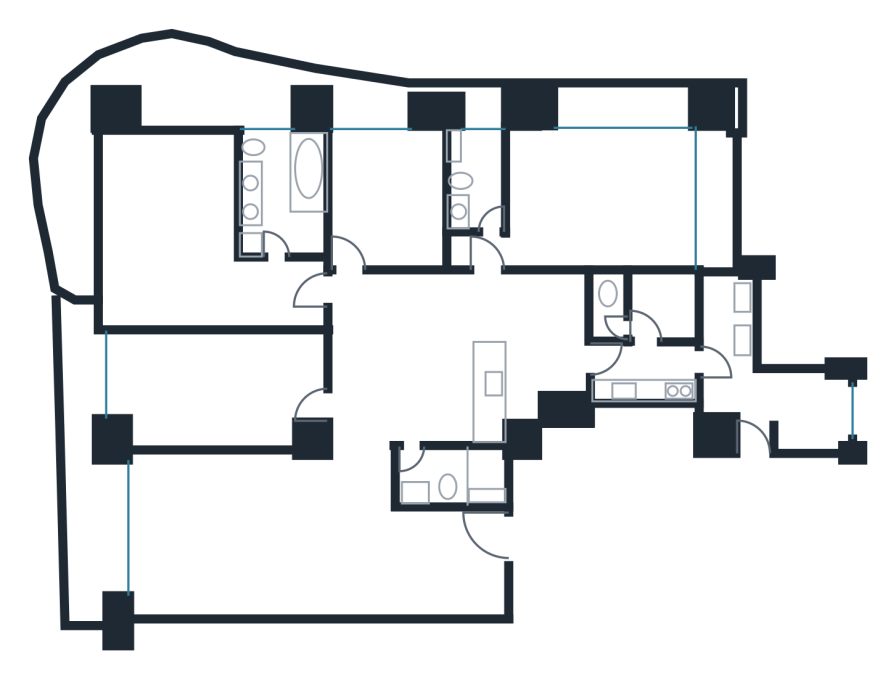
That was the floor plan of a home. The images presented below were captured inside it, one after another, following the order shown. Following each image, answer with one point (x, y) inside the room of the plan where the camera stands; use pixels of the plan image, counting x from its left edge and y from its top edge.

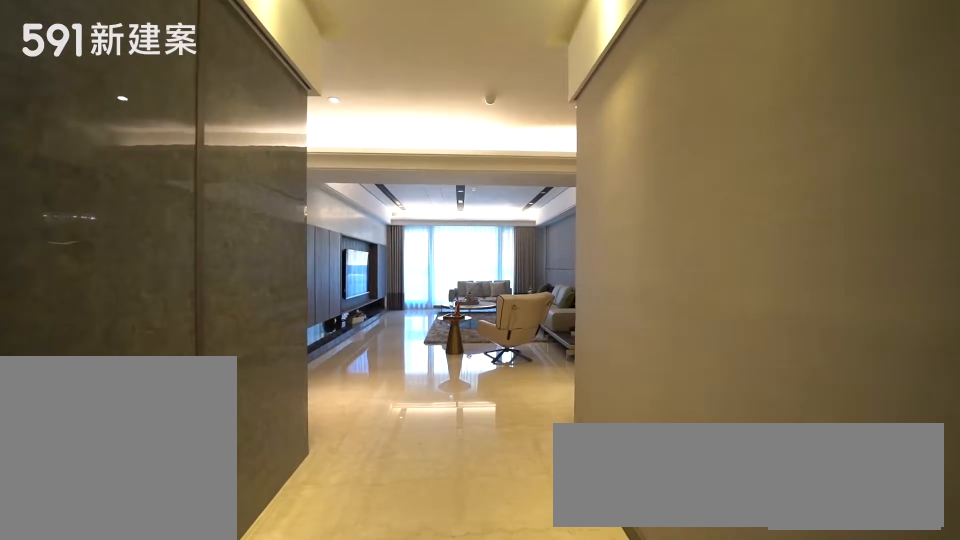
(416, 569)
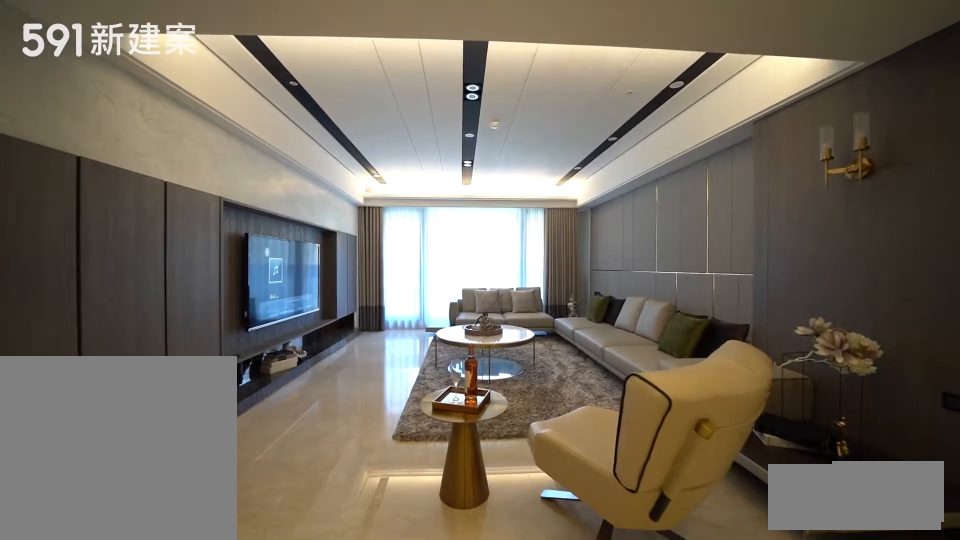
(222, 539)
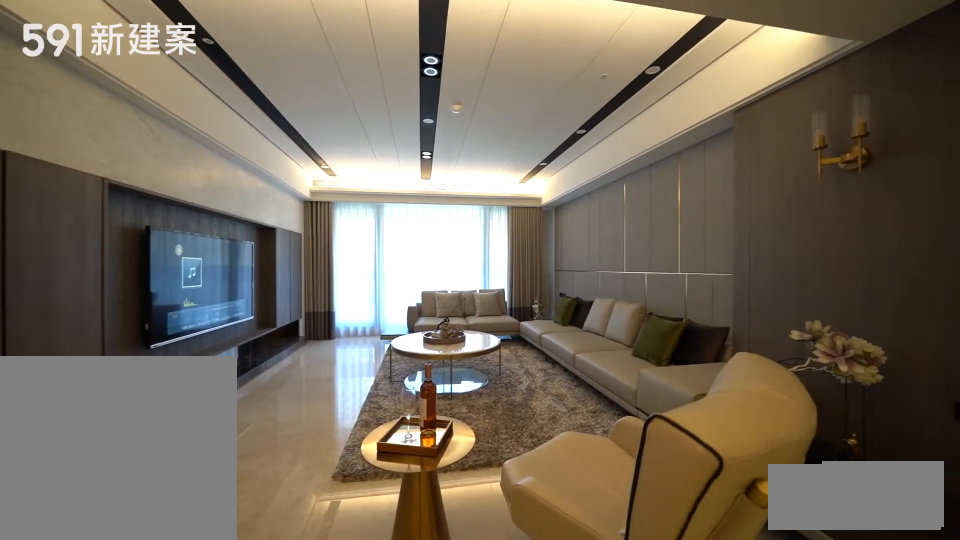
(222, 539)
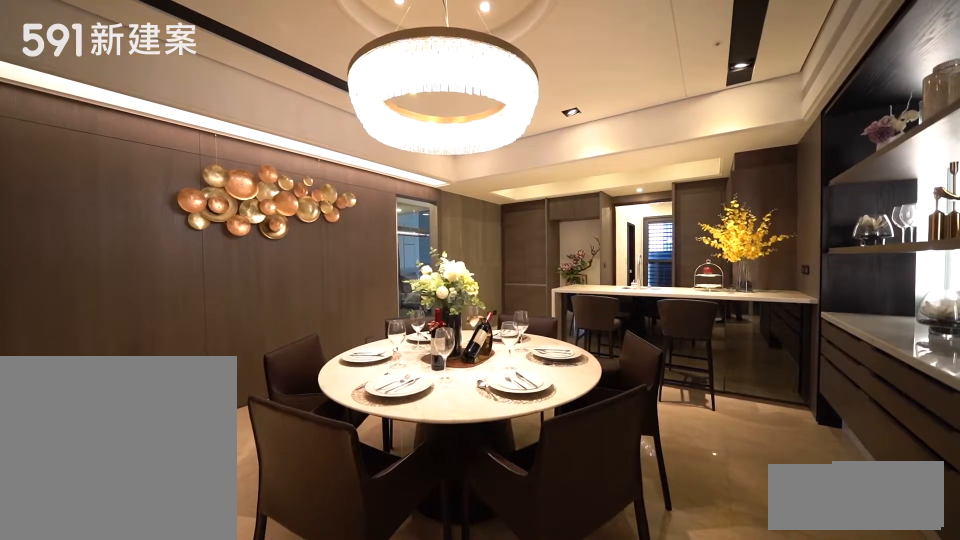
(397, 357)
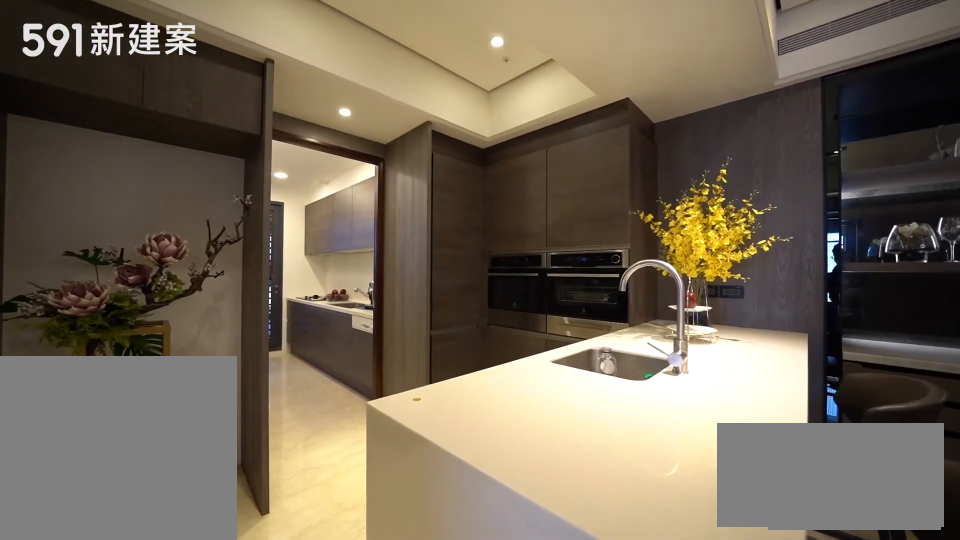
(522, 353)
